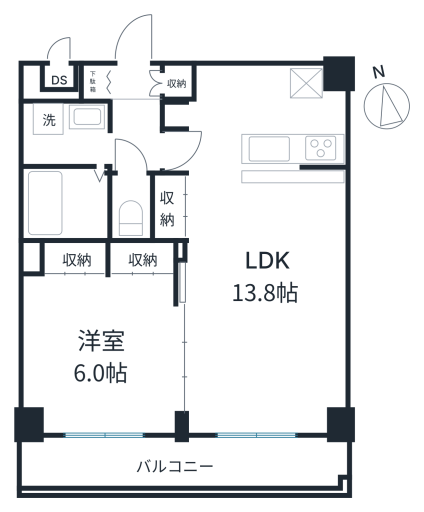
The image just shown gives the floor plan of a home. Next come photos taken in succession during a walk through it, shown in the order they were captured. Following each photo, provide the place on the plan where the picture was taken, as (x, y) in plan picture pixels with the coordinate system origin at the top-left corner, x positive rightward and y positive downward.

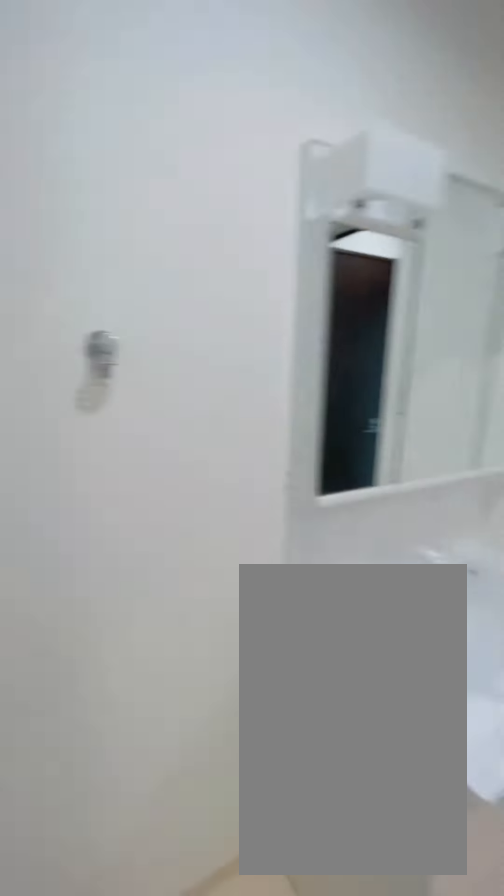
(52, 163)
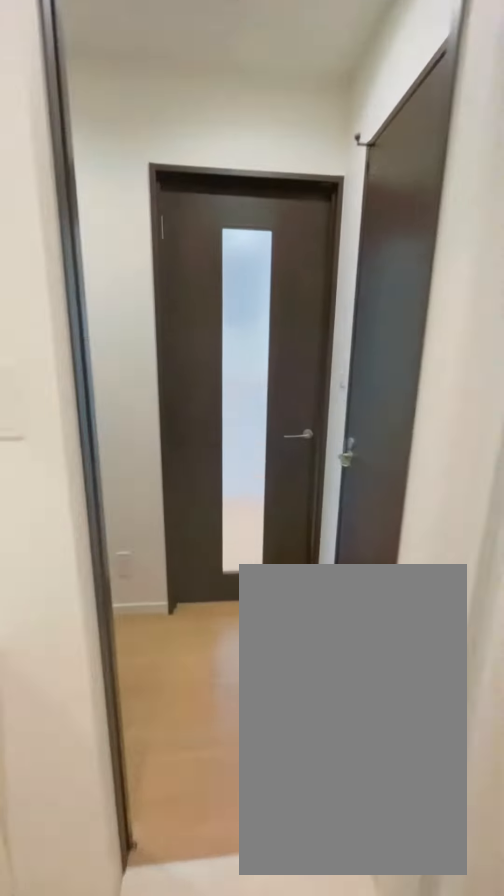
(68, 166)
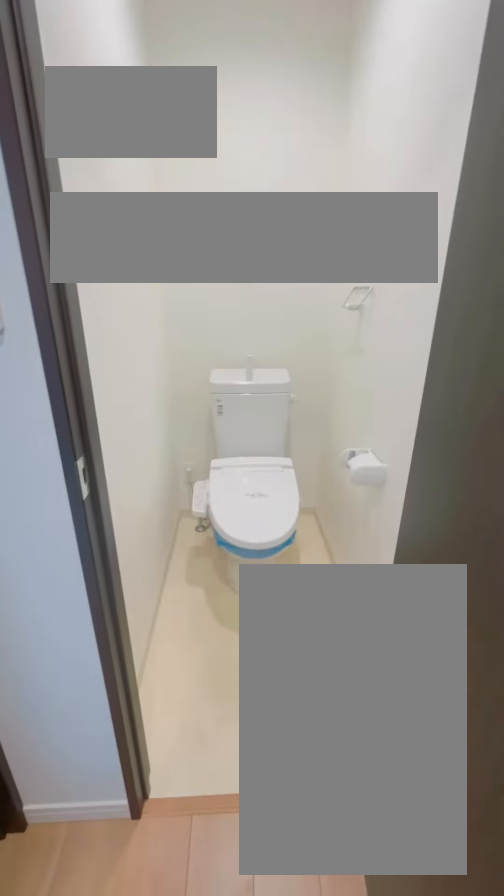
(129, 202)
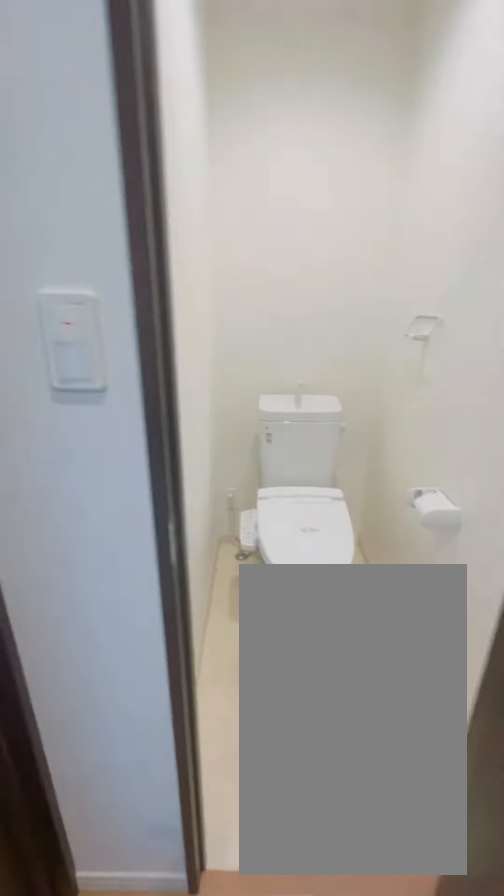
(134, 190)
